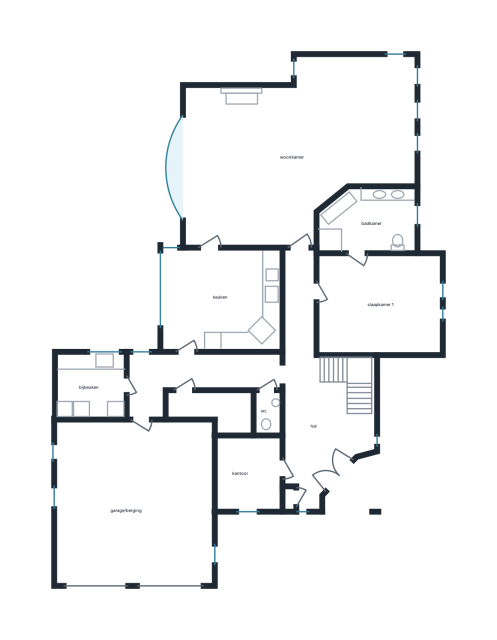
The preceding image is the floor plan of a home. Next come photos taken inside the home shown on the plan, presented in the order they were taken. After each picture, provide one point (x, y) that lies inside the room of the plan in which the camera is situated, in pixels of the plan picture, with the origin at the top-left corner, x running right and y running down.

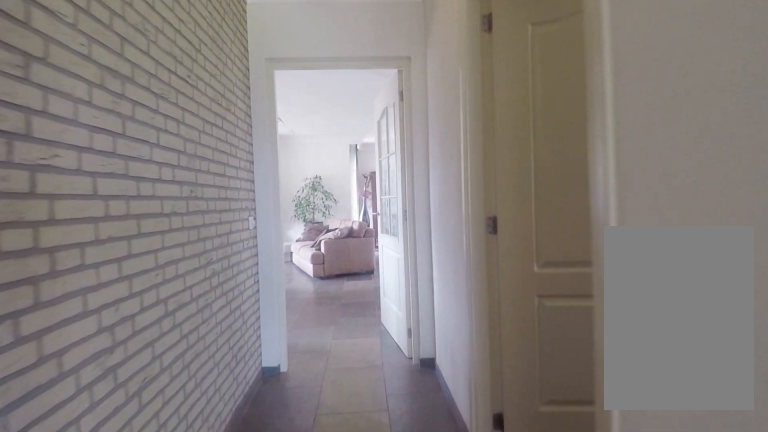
(313, 396)
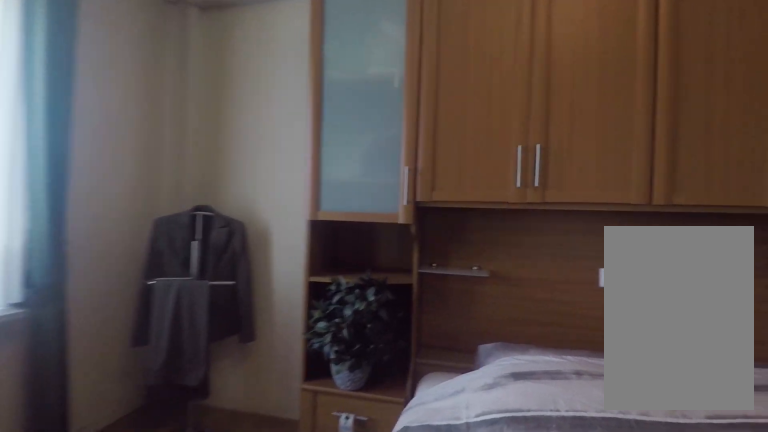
(377, 304)
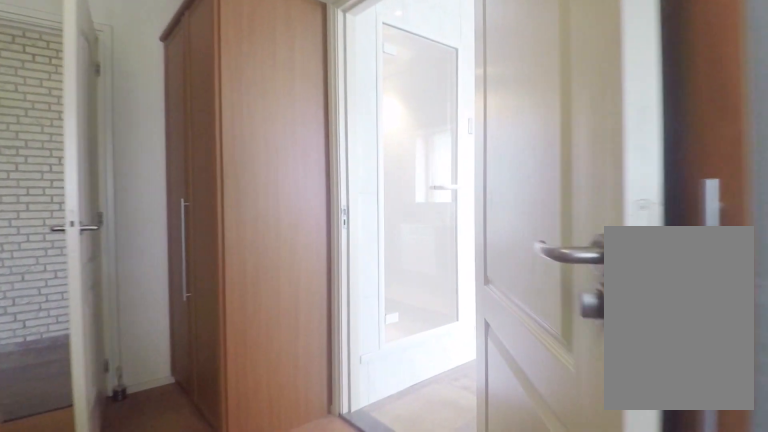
(377, 304)
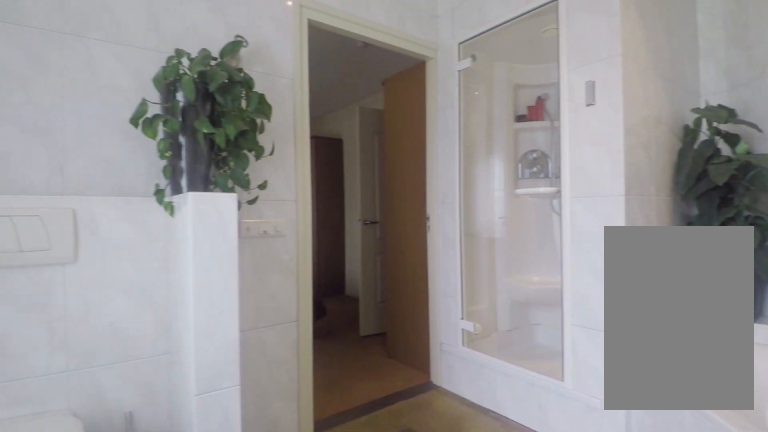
(368, 220)
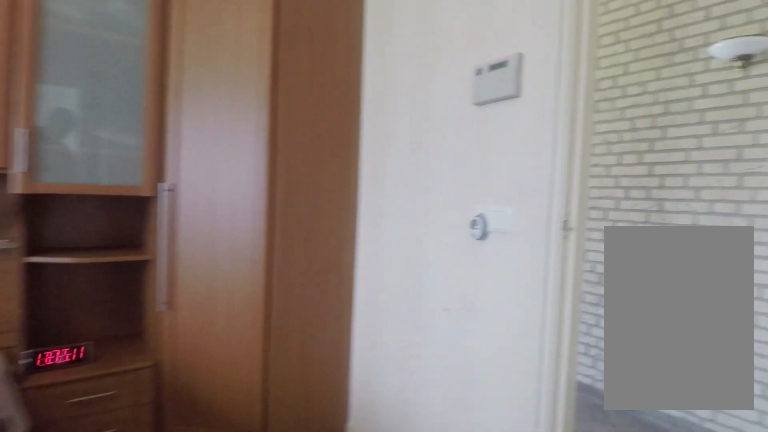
(377, 303)
